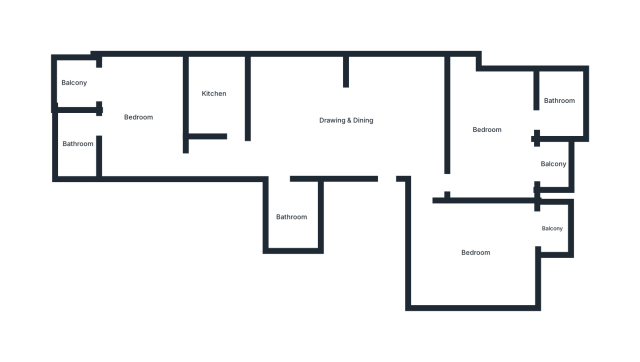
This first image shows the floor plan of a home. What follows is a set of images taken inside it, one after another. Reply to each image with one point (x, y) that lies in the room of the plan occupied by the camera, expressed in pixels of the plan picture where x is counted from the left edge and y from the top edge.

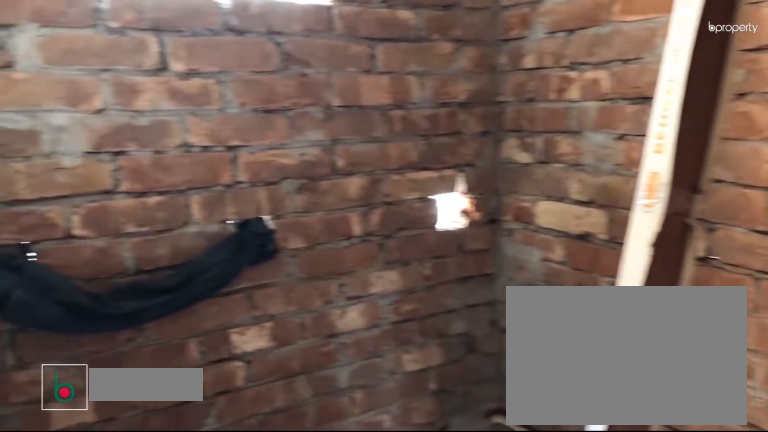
(75, 146)
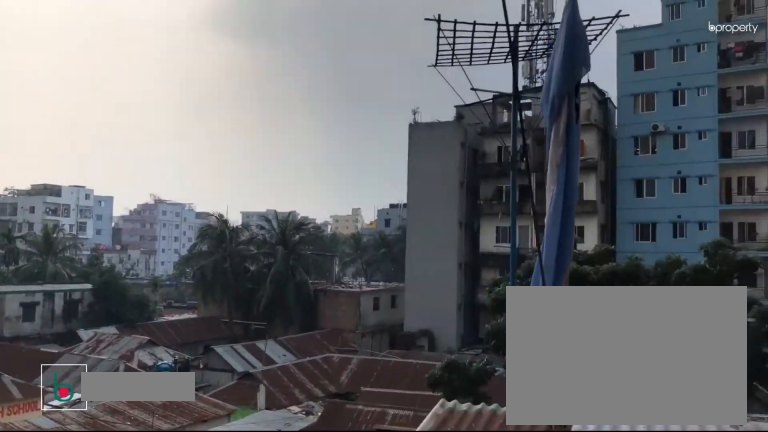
(75, 83)
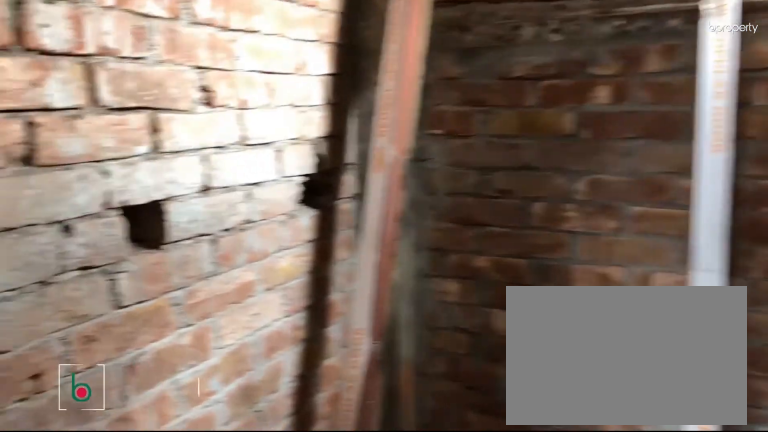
(292, 216)
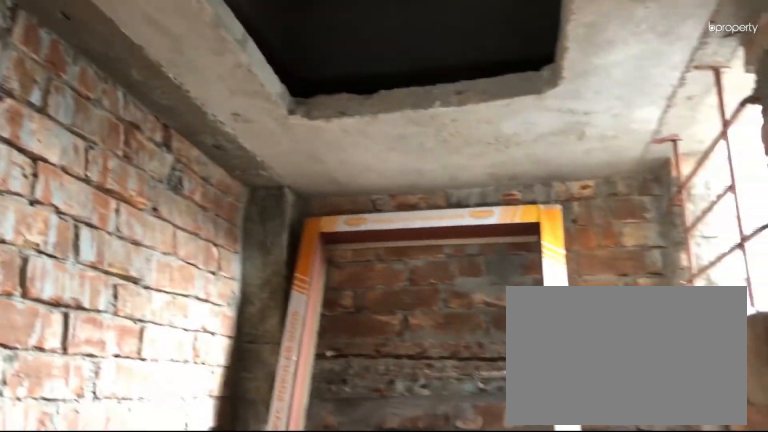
(292, 216)
